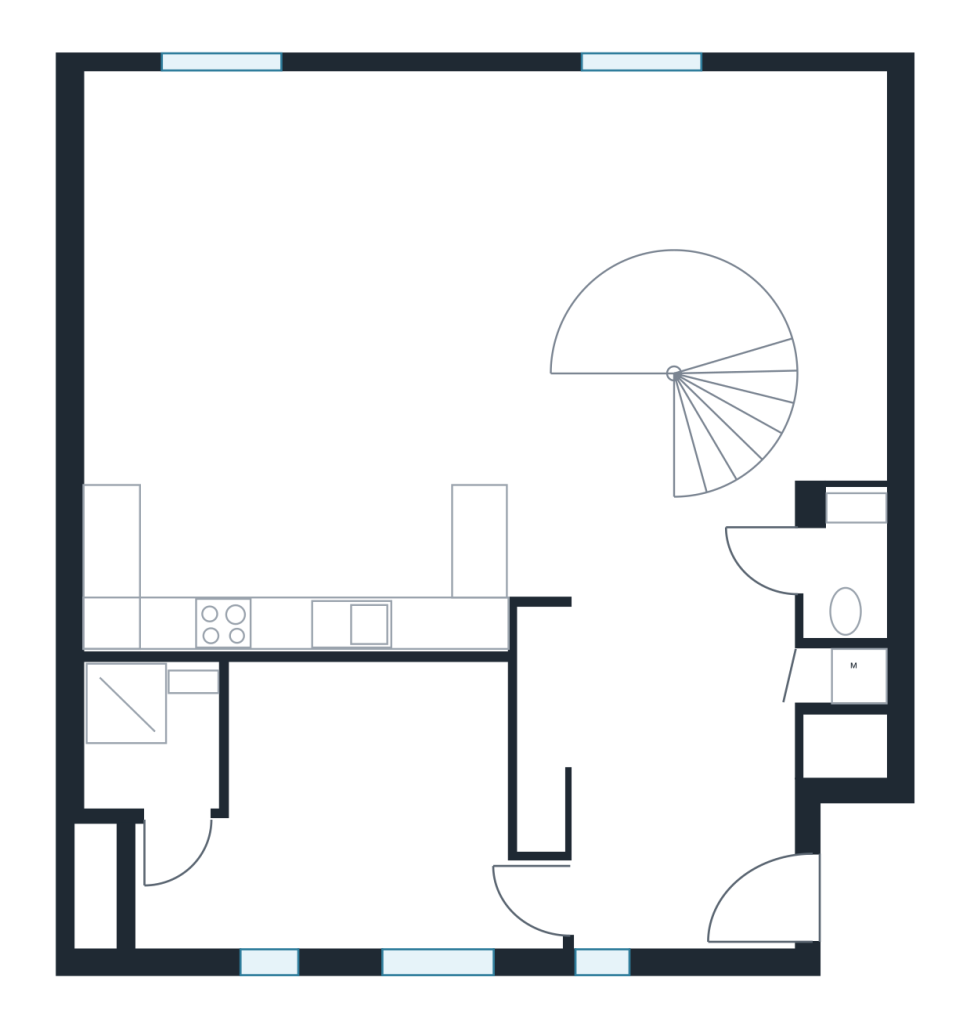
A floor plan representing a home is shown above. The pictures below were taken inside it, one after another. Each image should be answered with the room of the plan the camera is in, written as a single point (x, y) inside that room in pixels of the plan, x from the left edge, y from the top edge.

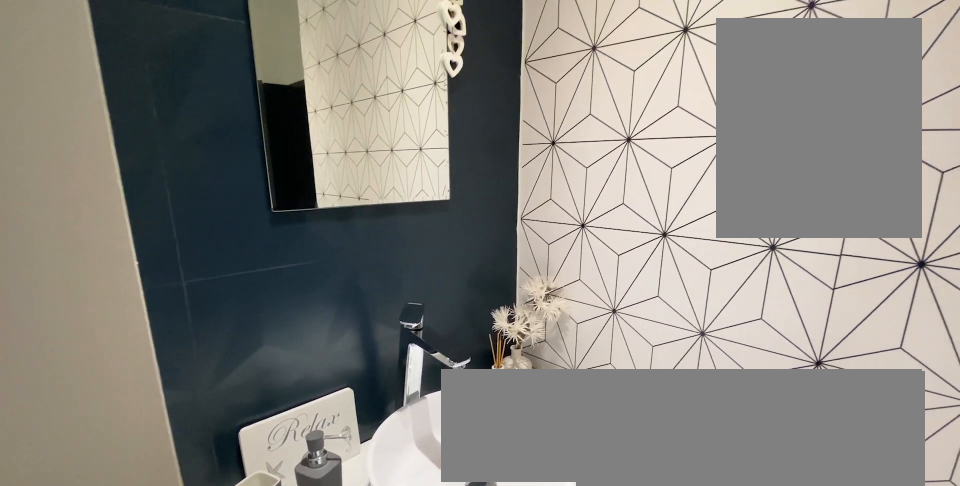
(163, 789)
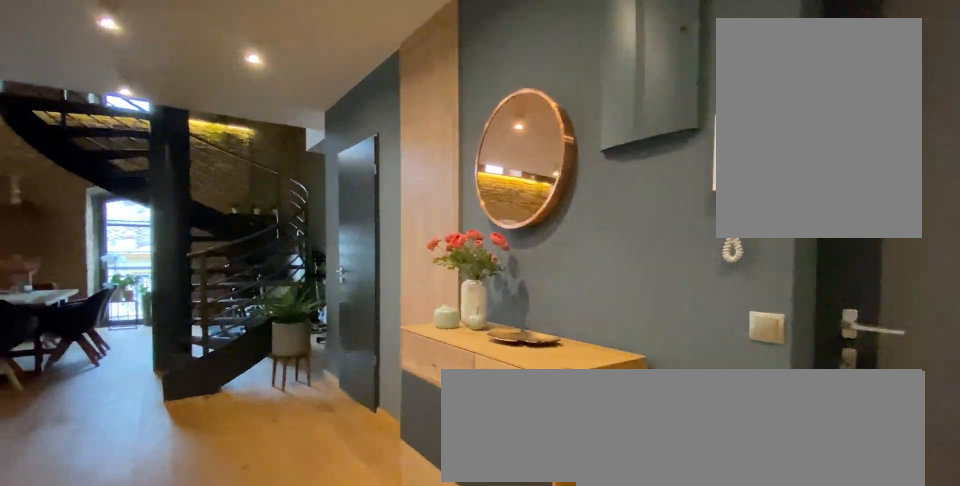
(690, 789)
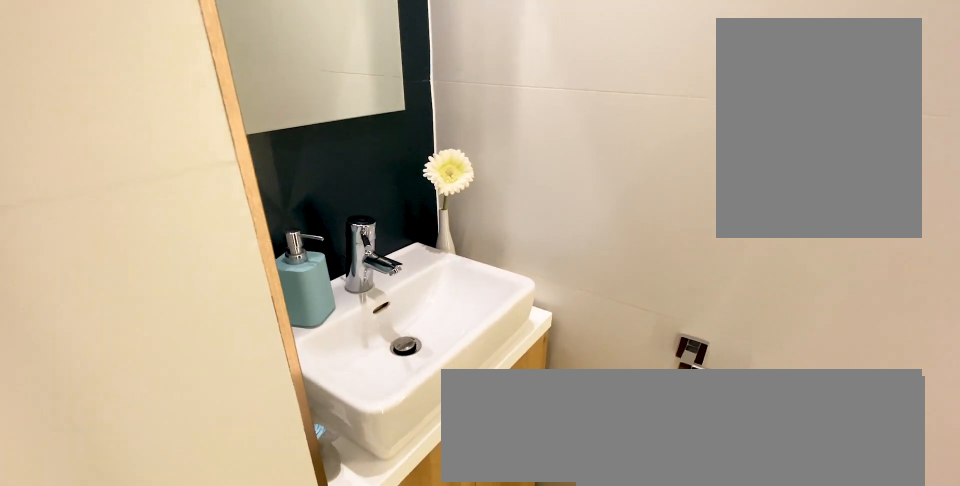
(845, 575)
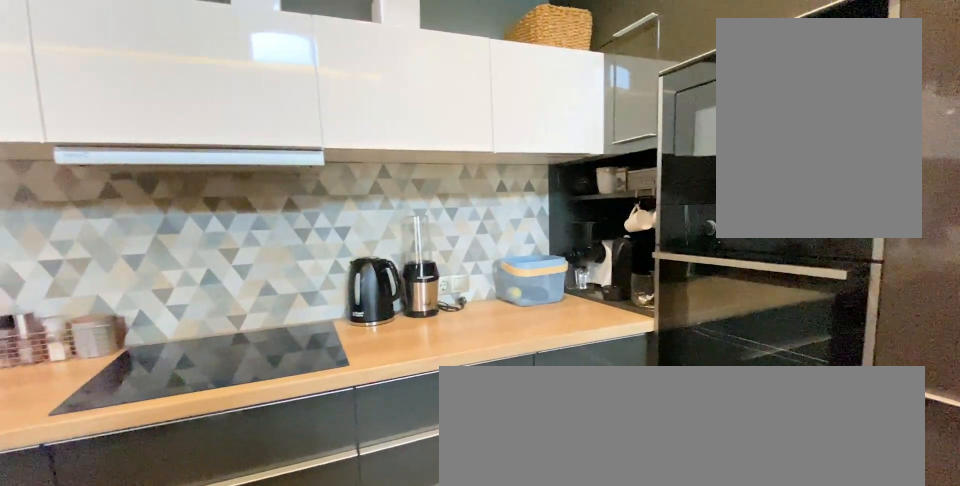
(356, 357)
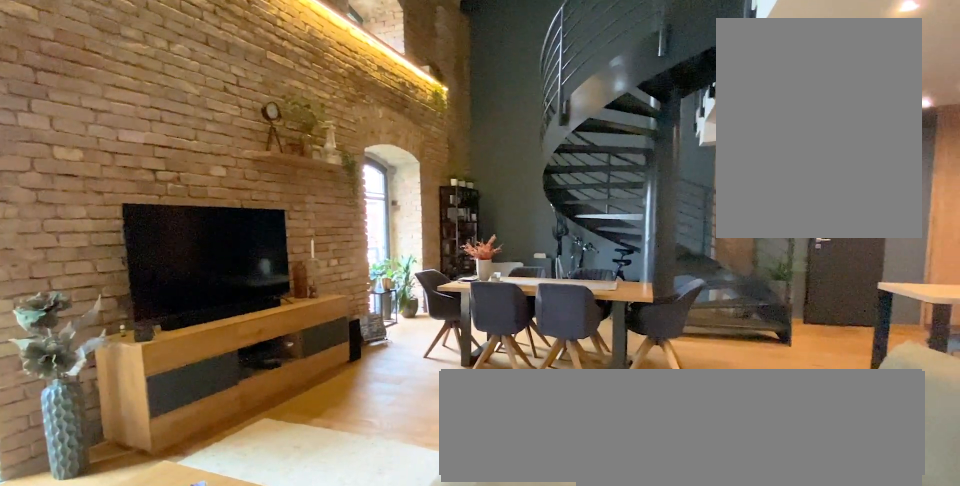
(356, 357)
